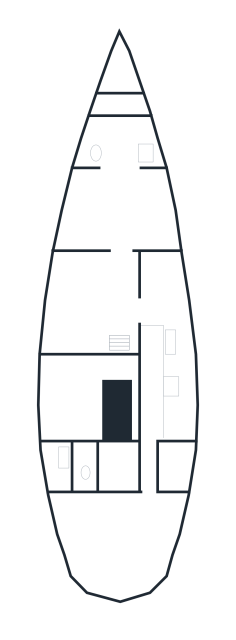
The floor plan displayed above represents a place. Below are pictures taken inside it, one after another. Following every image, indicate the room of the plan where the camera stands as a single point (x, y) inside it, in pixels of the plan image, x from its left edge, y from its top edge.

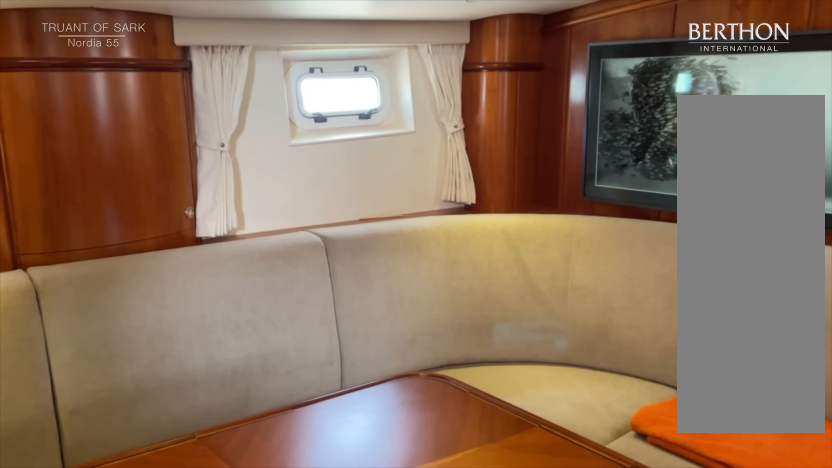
(116, 301)
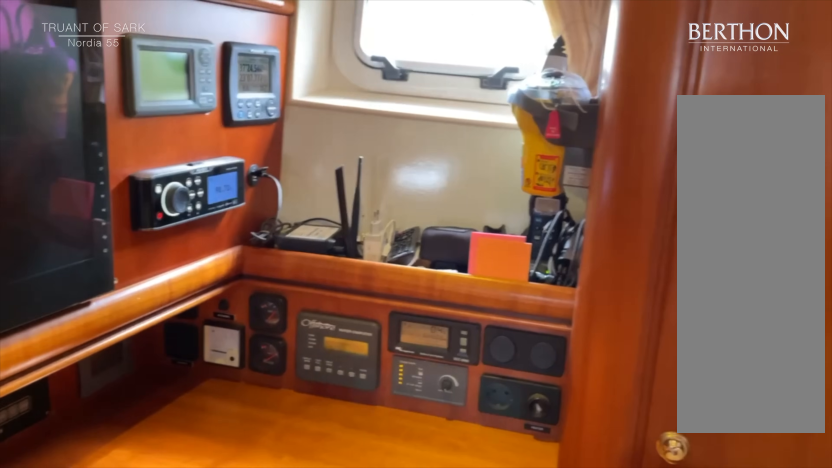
(116, 302)
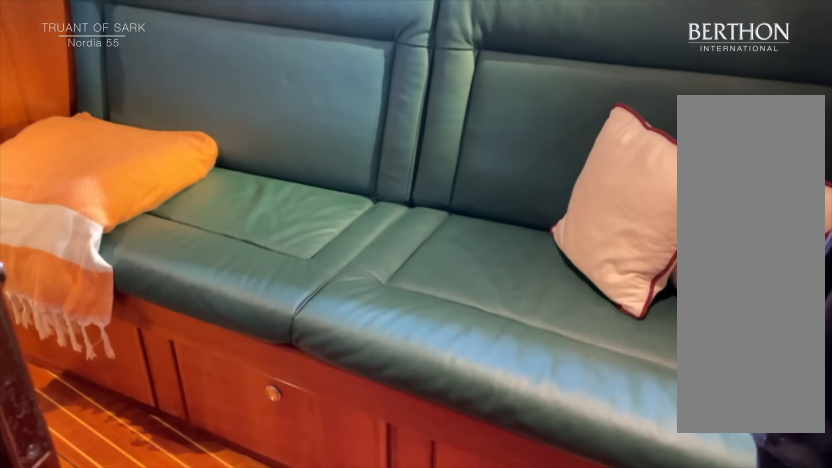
(116, 212)
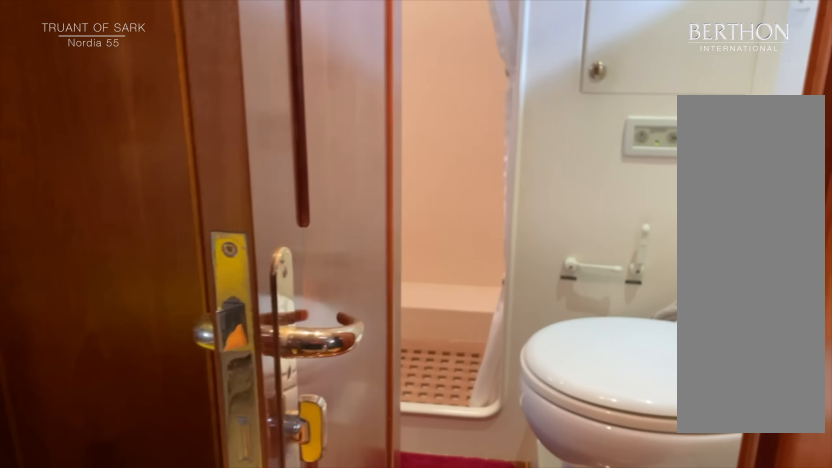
(116, 212)
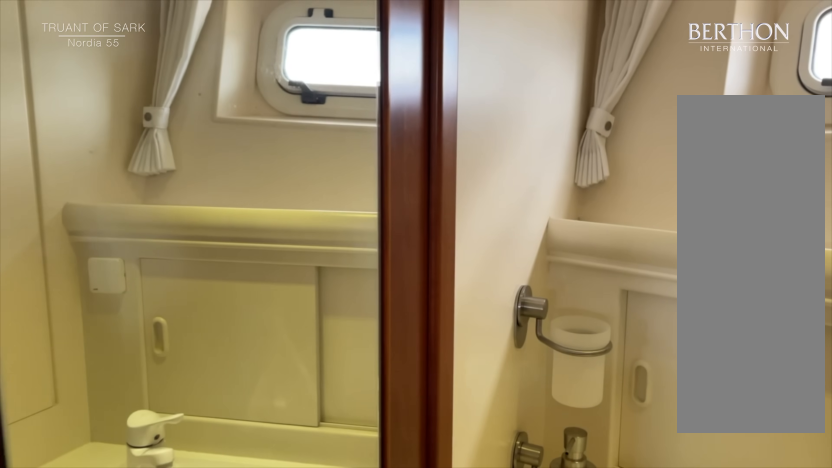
(119, 145)
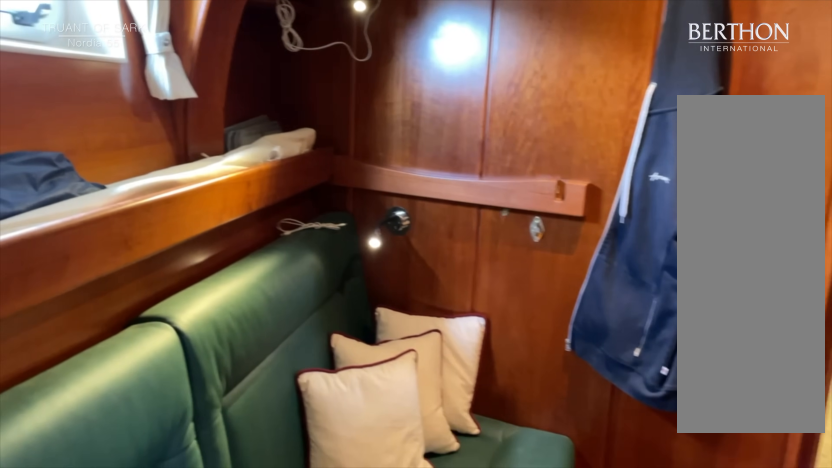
(116, 211)
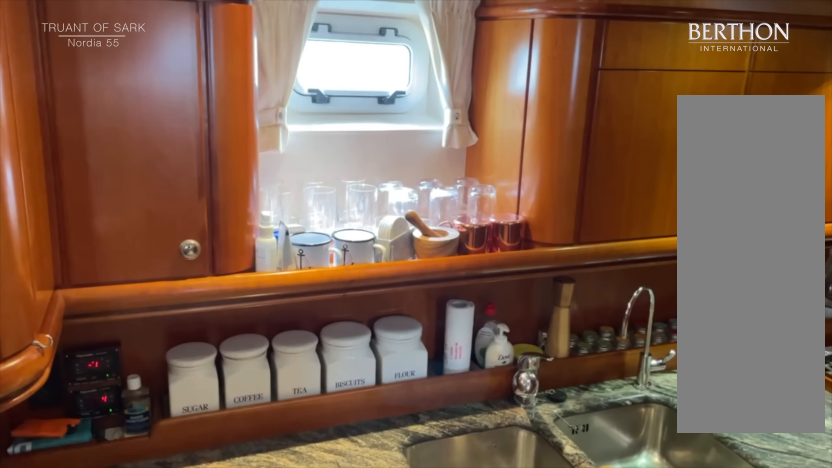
(168, 376)
